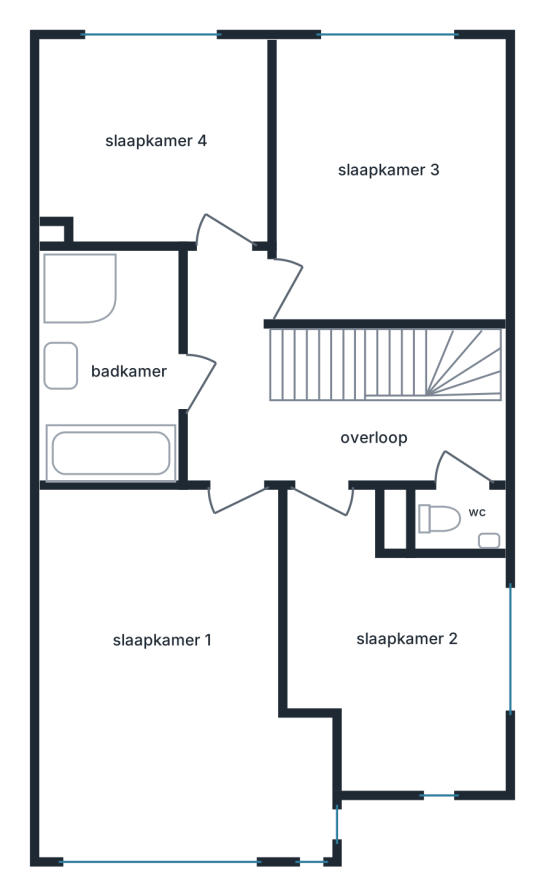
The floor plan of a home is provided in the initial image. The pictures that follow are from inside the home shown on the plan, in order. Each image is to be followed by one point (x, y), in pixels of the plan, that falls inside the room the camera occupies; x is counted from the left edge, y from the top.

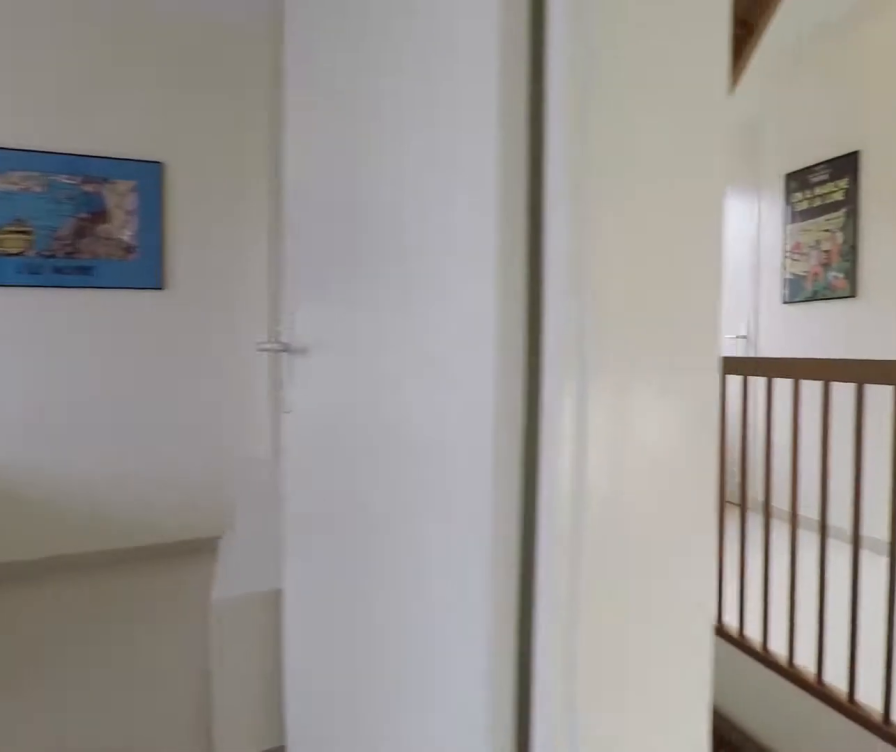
(420, 465)
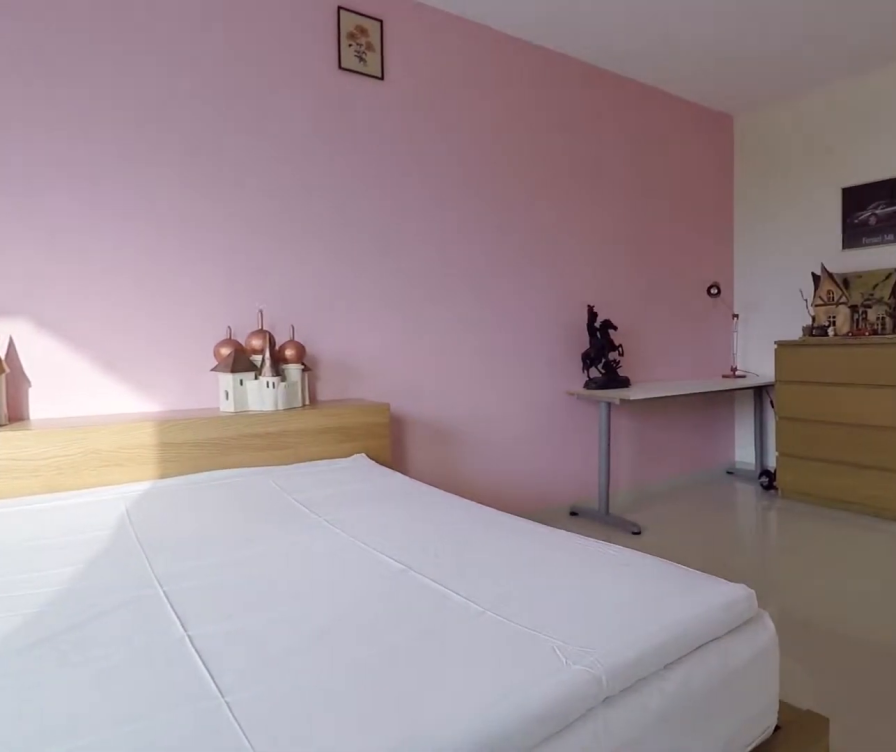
(187, 719)
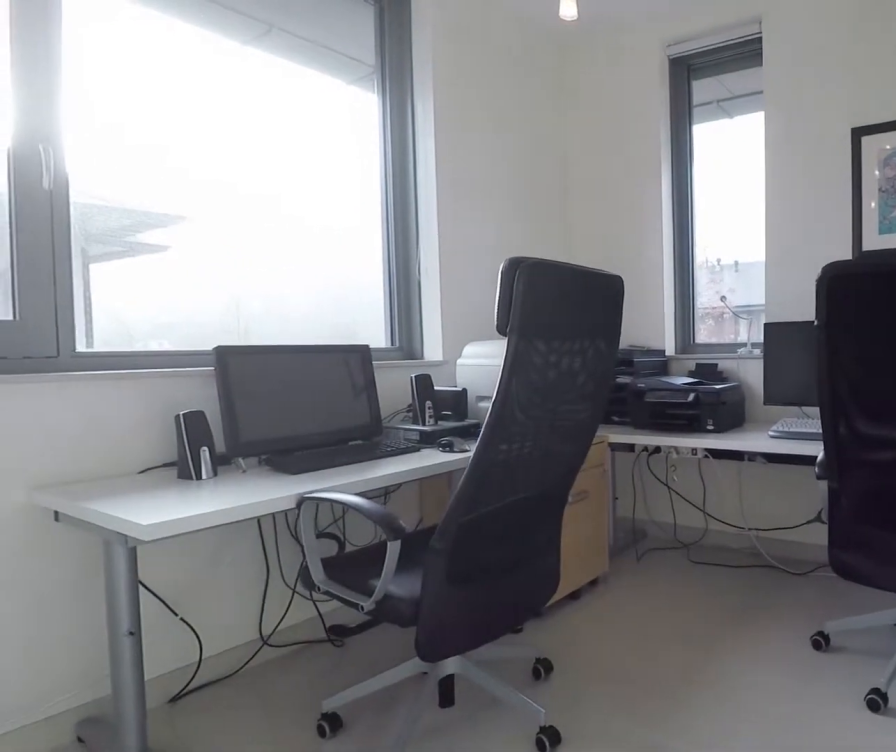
(397, 652)
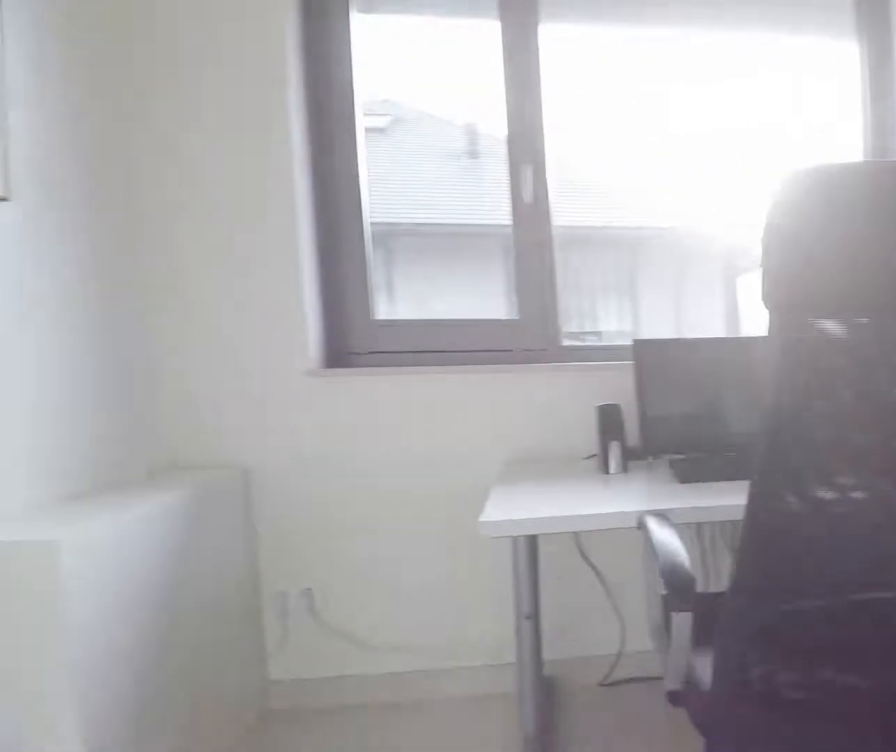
(397, 652)
